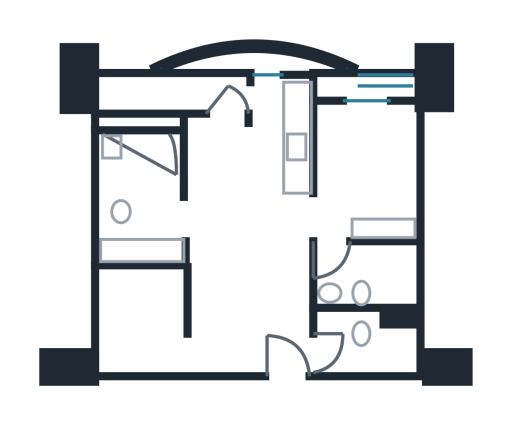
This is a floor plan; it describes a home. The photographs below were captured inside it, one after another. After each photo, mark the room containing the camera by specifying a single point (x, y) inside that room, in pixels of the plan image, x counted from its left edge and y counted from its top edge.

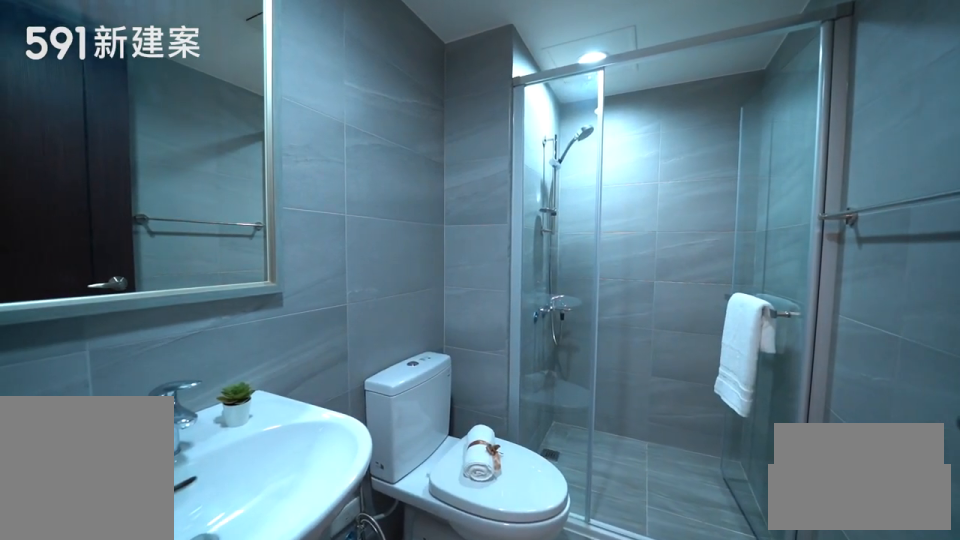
(379, 347)
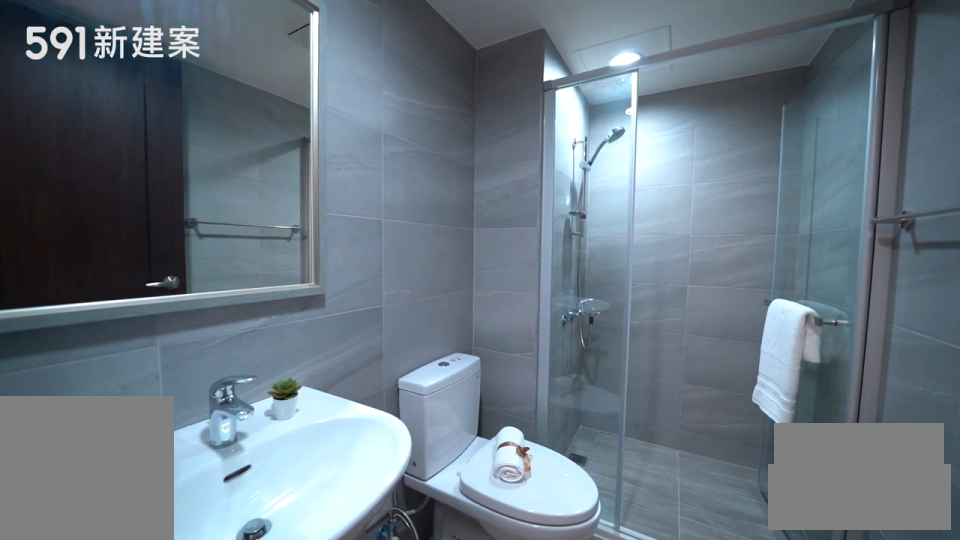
(379, 347)
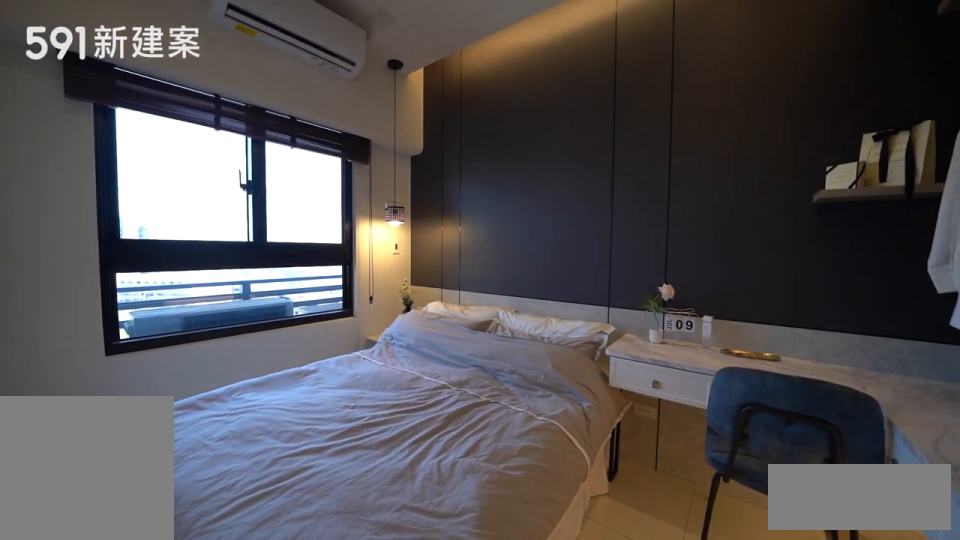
(365, 168)
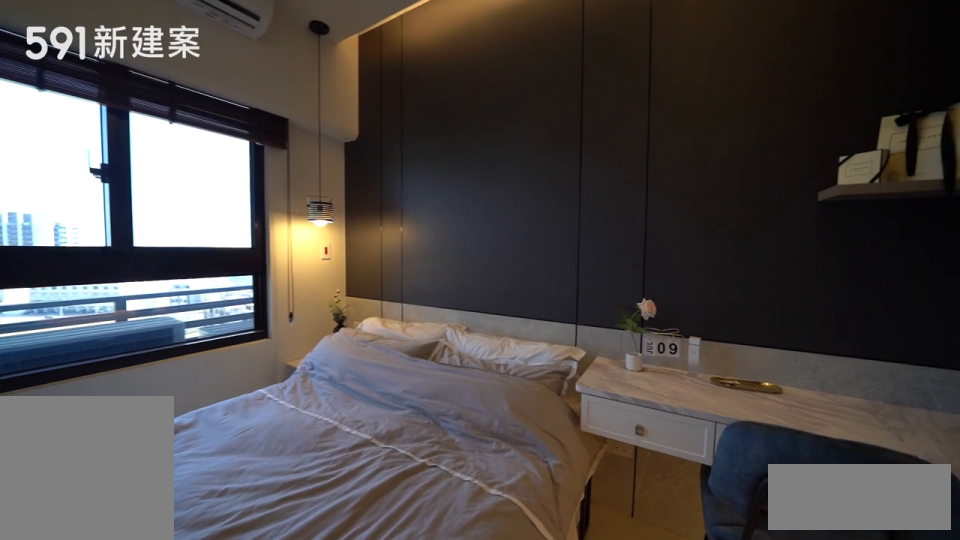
(365, 168)
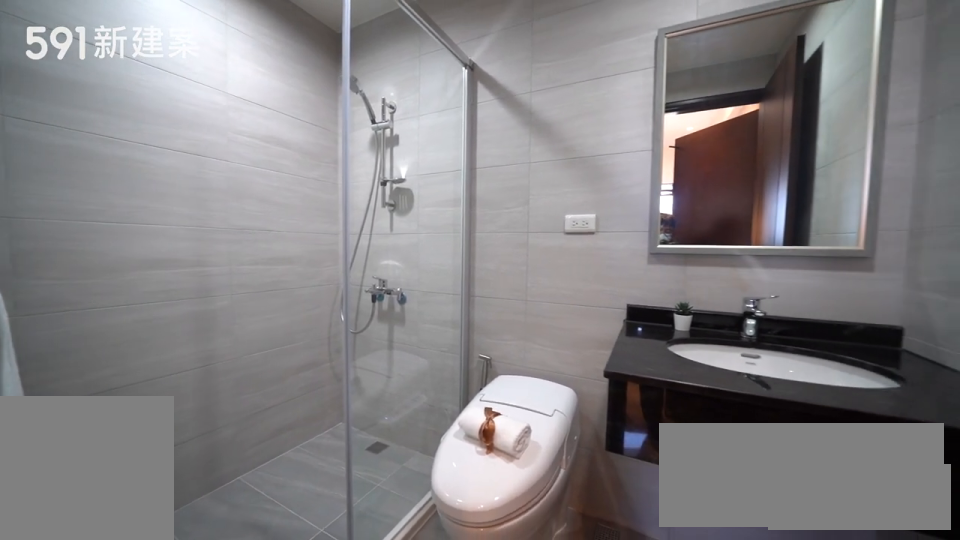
(366, 274)
